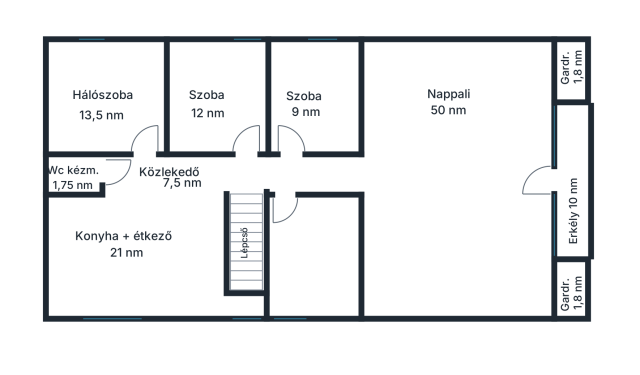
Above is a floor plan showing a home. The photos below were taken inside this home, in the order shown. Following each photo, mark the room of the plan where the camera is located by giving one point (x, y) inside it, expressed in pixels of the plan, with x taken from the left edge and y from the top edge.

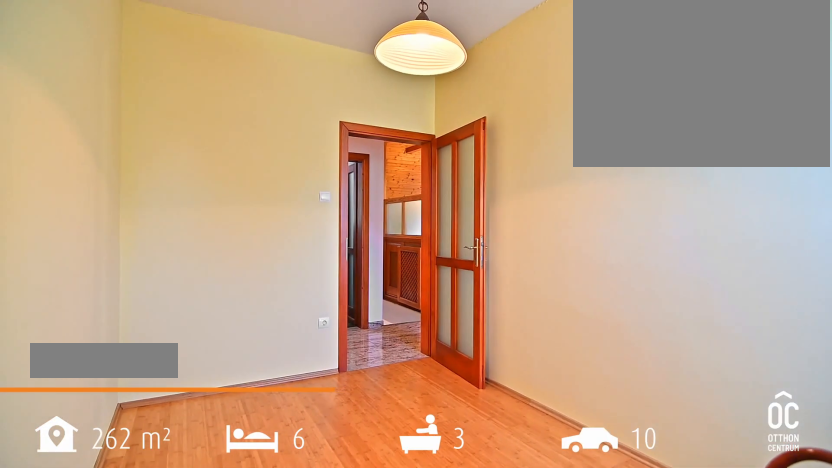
(312, 100)
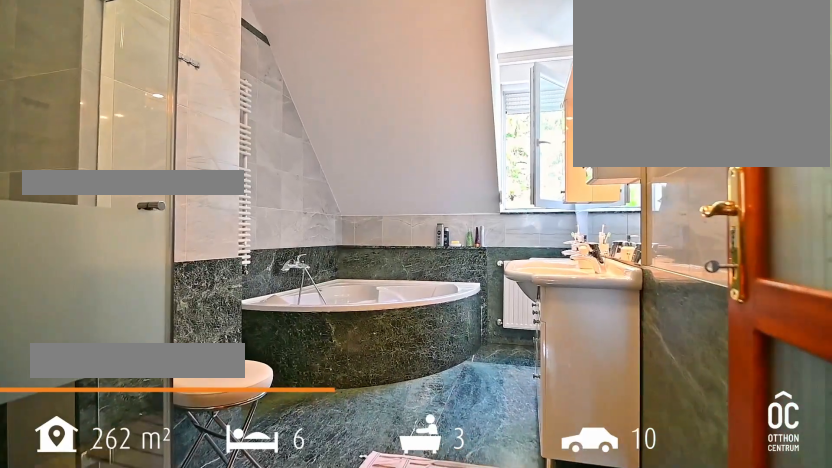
(313, 256)
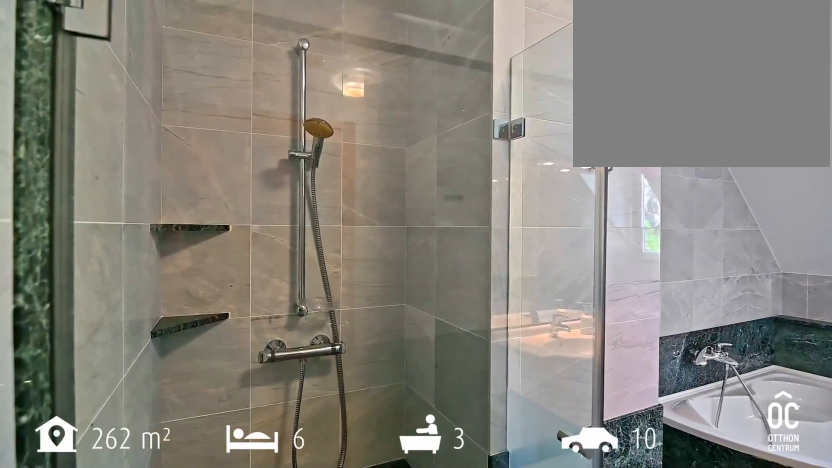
(313, 256)
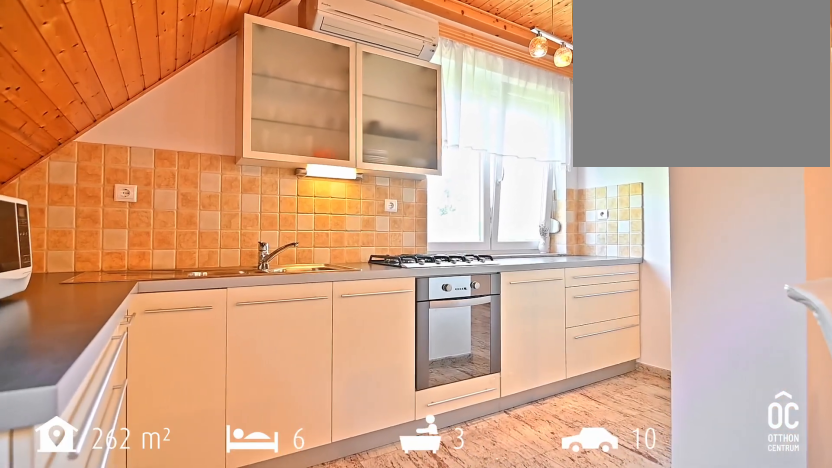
(131, 243)
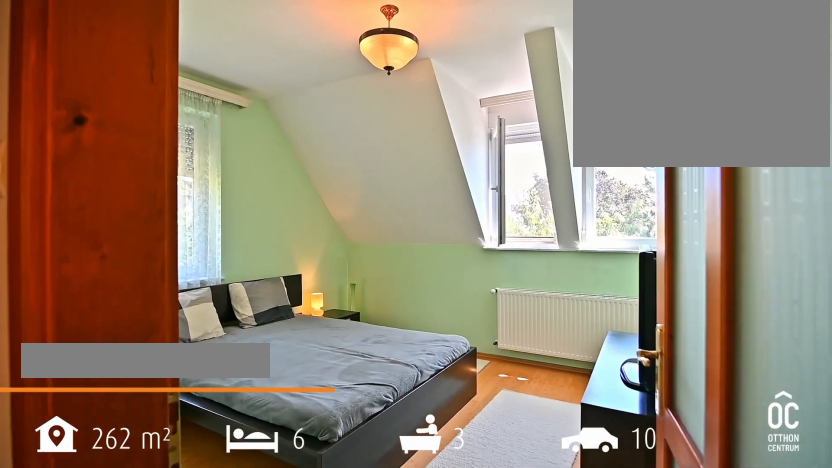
(105, 100)
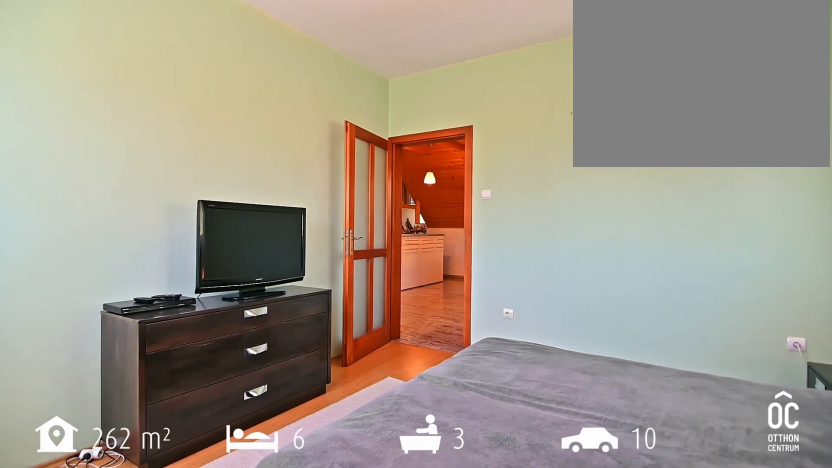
(105, 100)
